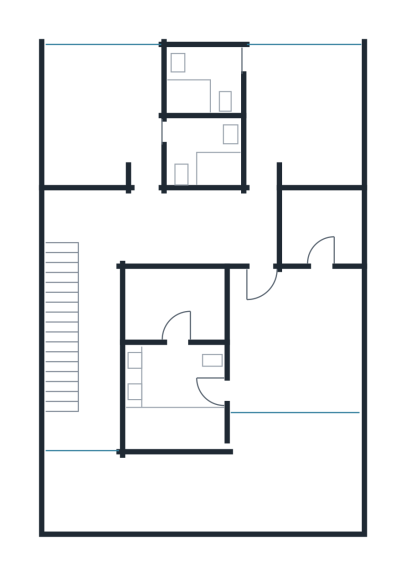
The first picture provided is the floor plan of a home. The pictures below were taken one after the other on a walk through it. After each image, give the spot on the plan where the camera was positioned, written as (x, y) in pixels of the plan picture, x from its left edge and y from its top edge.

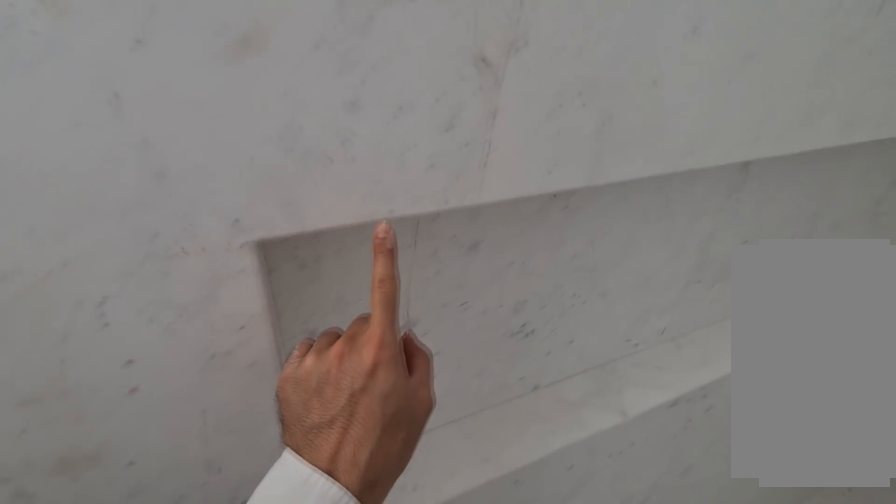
(194, 425)
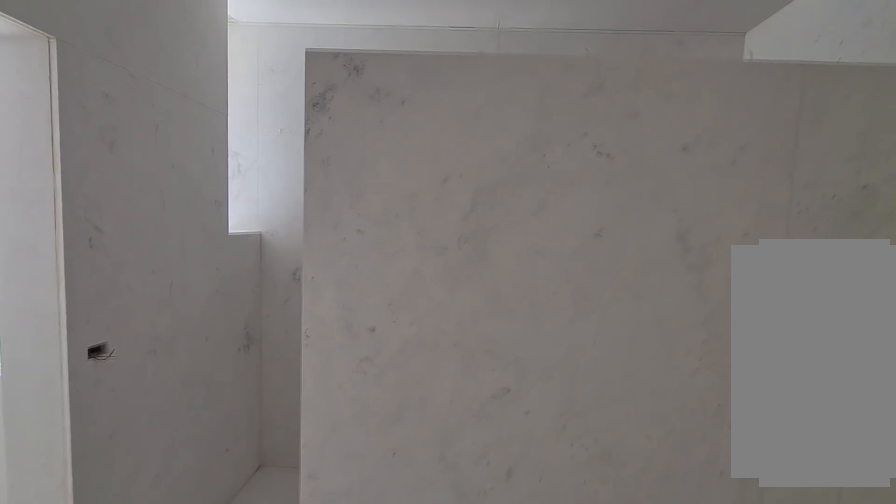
(209, 394)
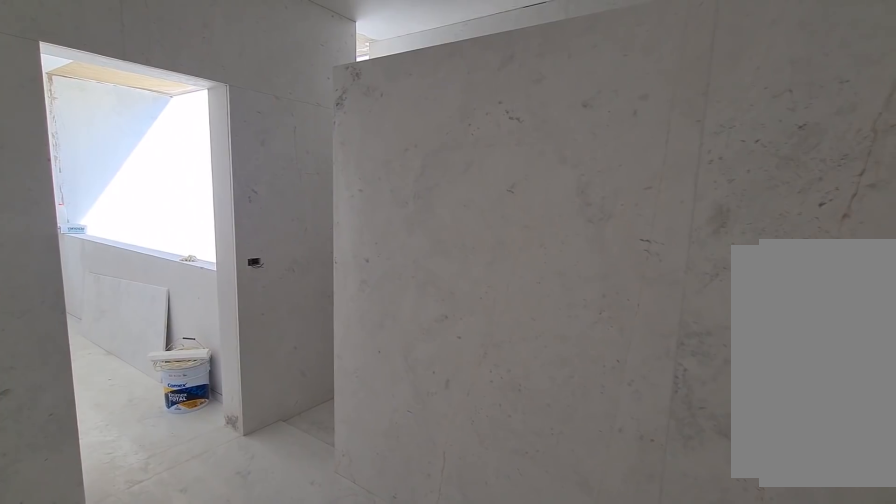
(209, 394)
